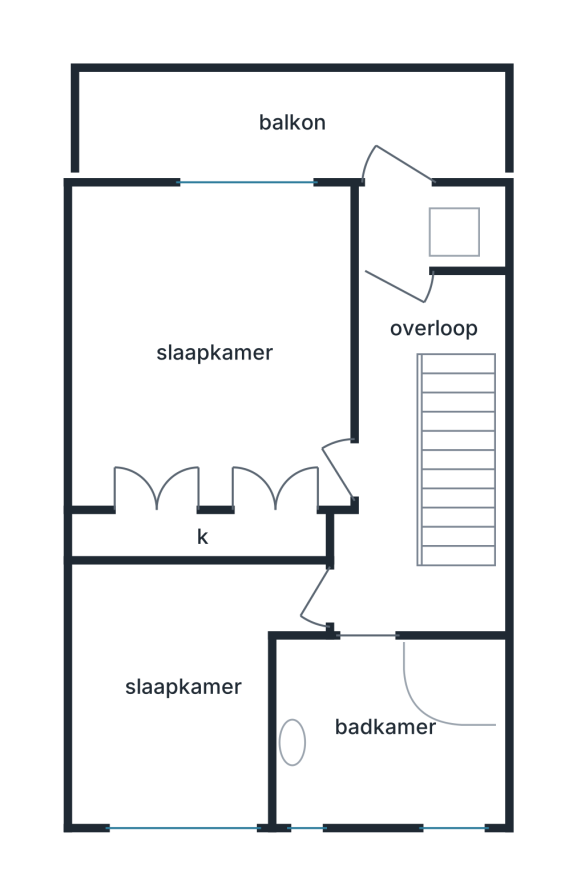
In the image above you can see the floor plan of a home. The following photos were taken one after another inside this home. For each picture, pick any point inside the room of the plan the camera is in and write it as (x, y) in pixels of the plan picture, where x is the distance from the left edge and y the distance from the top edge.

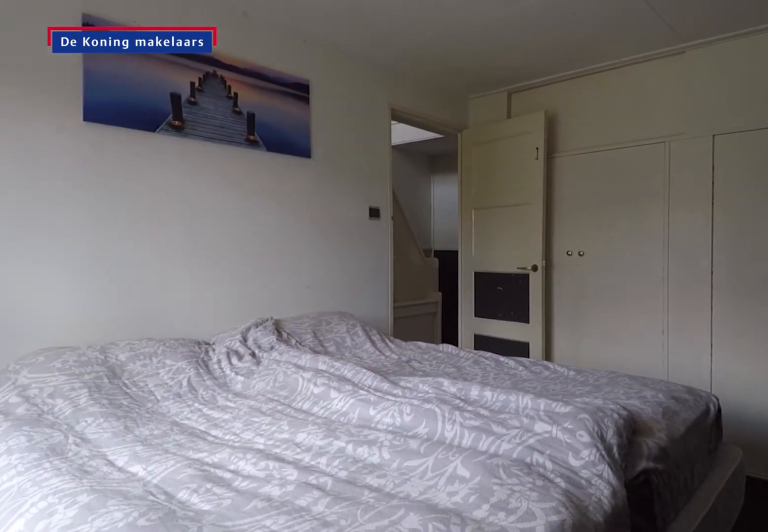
(216, 350)
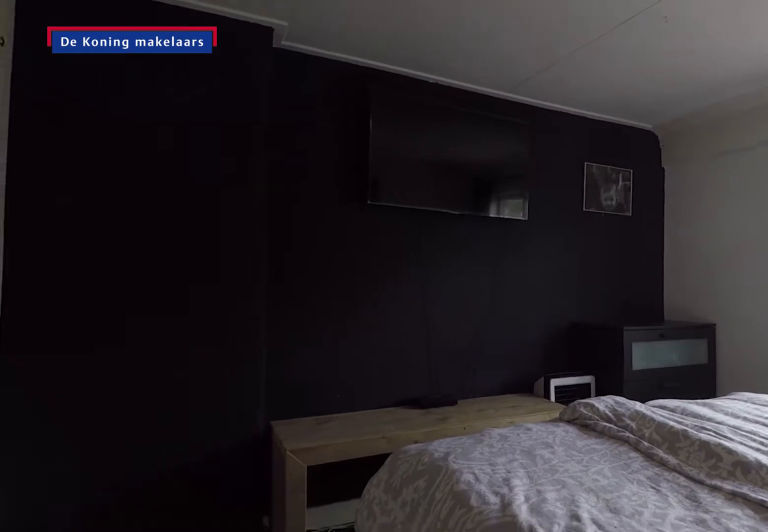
(216, 350)
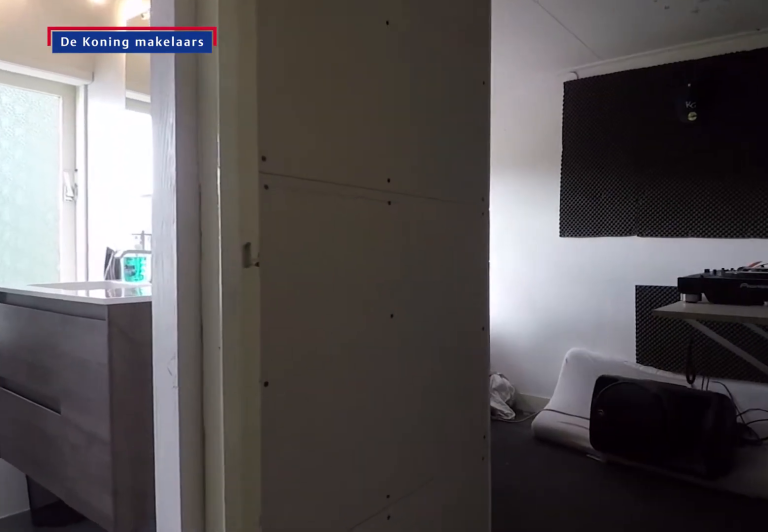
(405, 461)
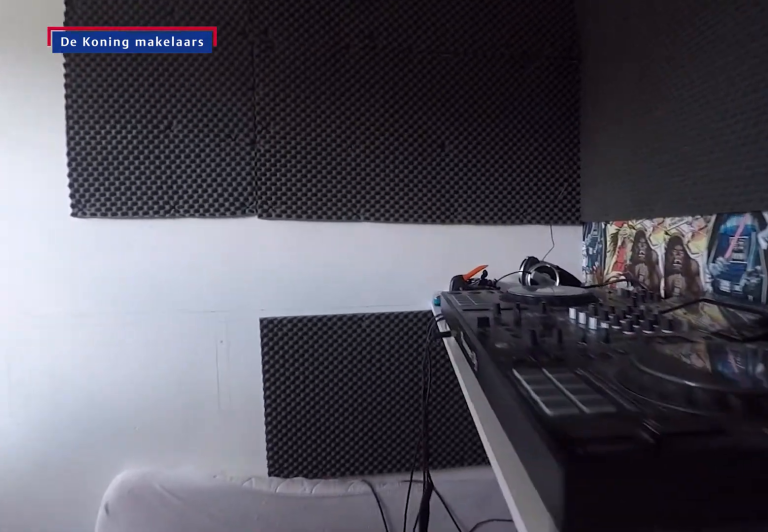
(183, 683)
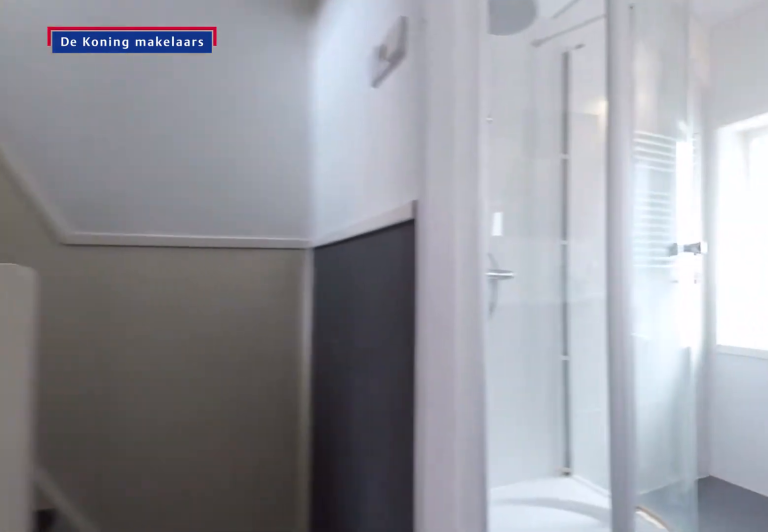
(406, 466)
